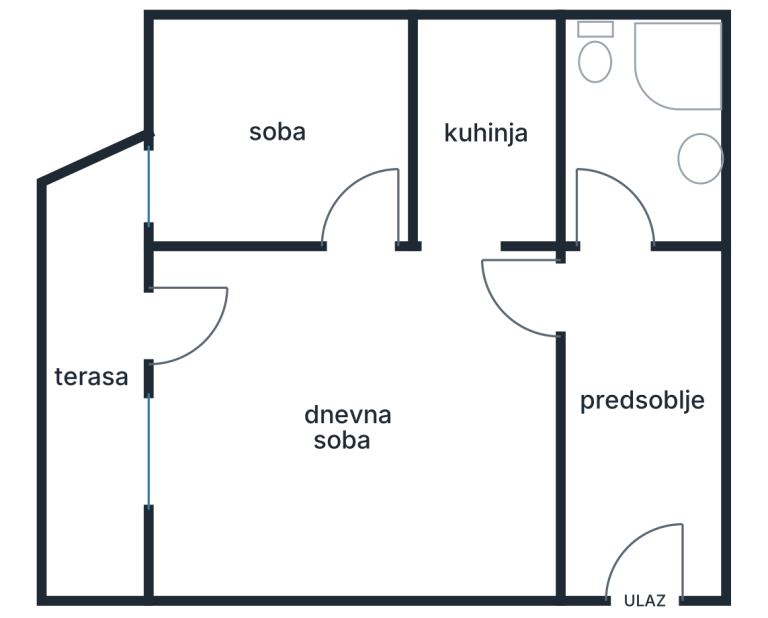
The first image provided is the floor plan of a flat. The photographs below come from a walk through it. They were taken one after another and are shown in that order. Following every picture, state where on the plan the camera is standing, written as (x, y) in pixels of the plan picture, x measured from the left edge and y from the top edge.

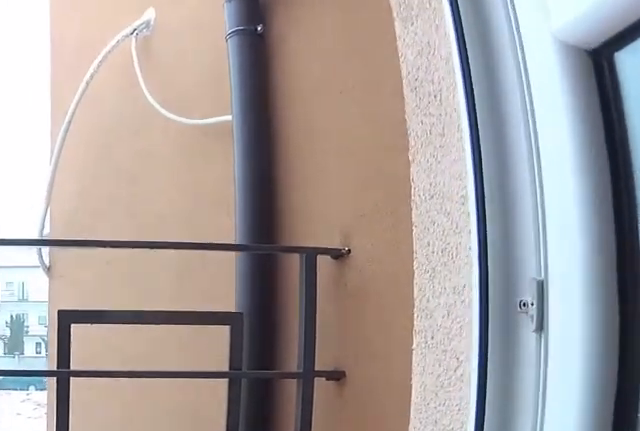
(210, 307)
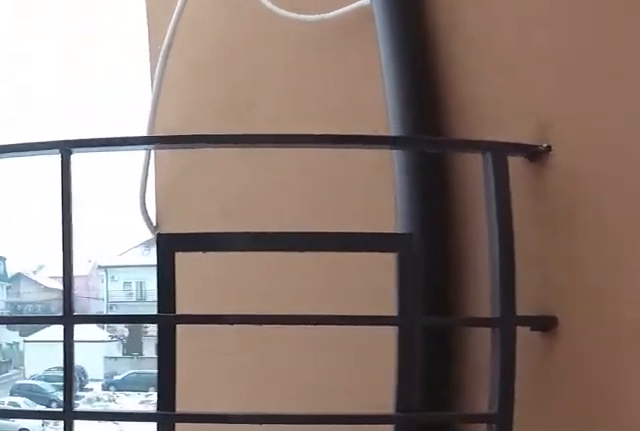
(167, 318)
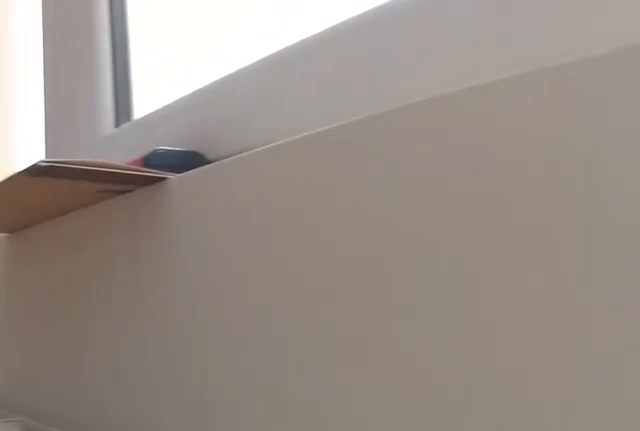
(187, 303)
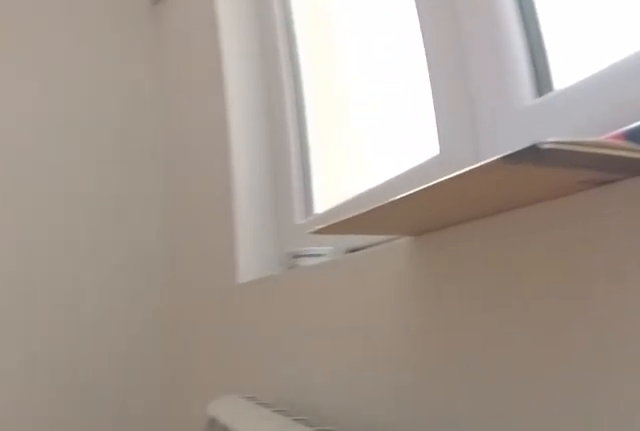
(173, 297)
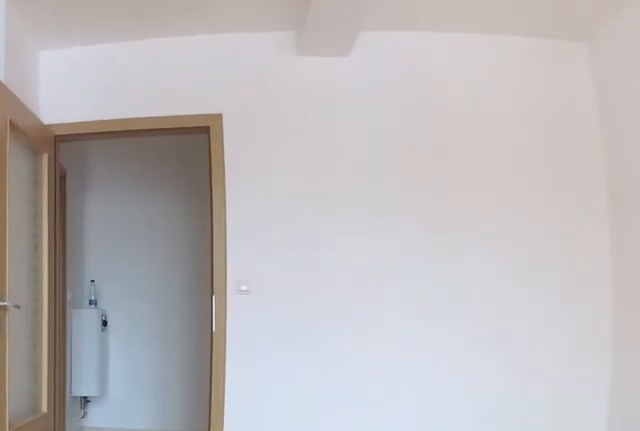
(226, 319)
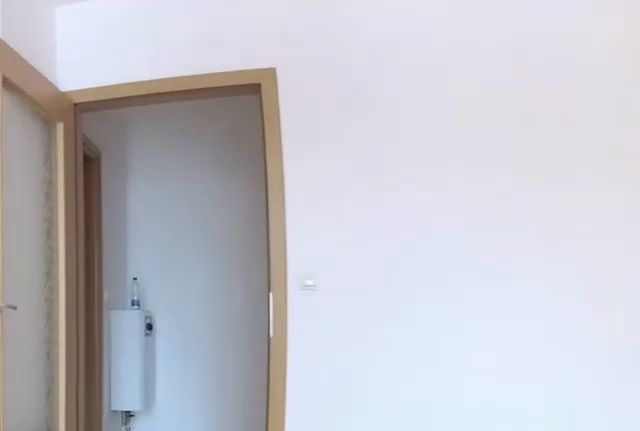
(281, 319)
